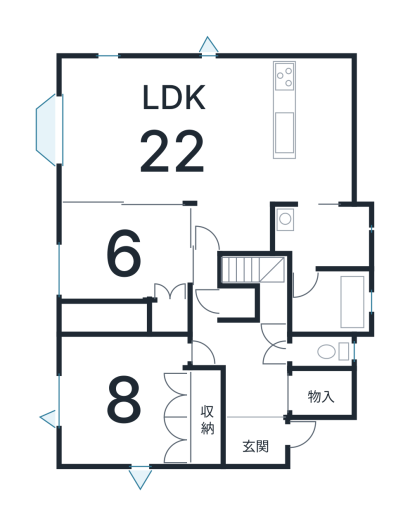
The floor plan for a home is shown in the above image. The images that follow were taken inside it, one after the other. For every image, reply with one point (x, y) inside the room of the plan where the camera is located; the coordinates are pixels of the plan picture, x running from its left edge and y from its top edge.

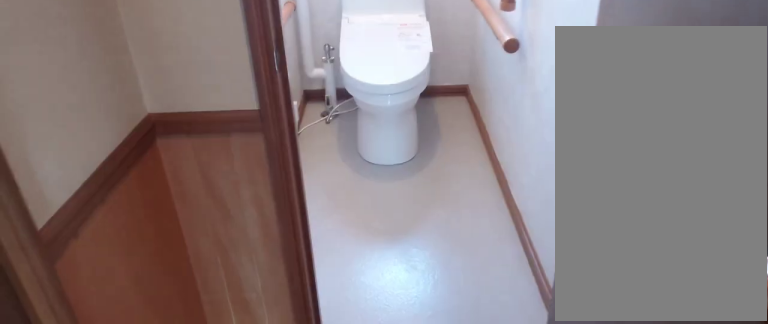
(317, 352)
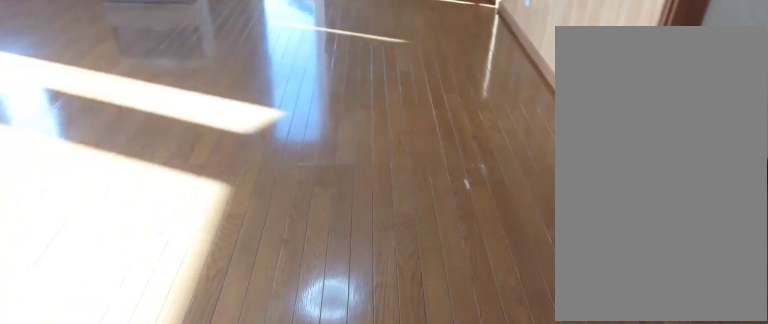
(205, 134)
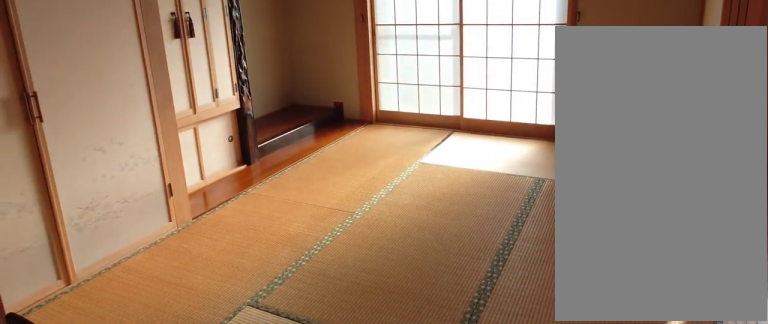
(125, 260)
